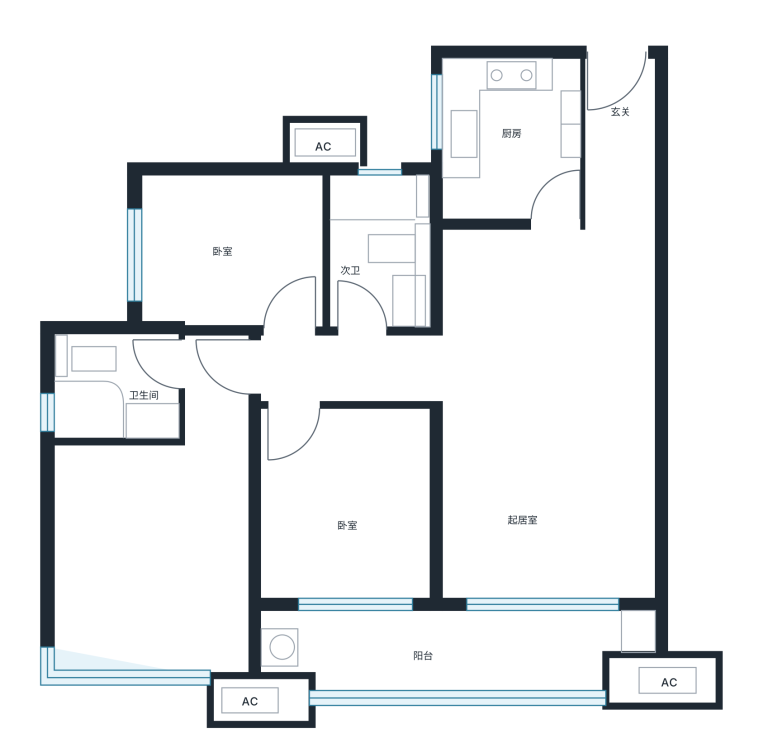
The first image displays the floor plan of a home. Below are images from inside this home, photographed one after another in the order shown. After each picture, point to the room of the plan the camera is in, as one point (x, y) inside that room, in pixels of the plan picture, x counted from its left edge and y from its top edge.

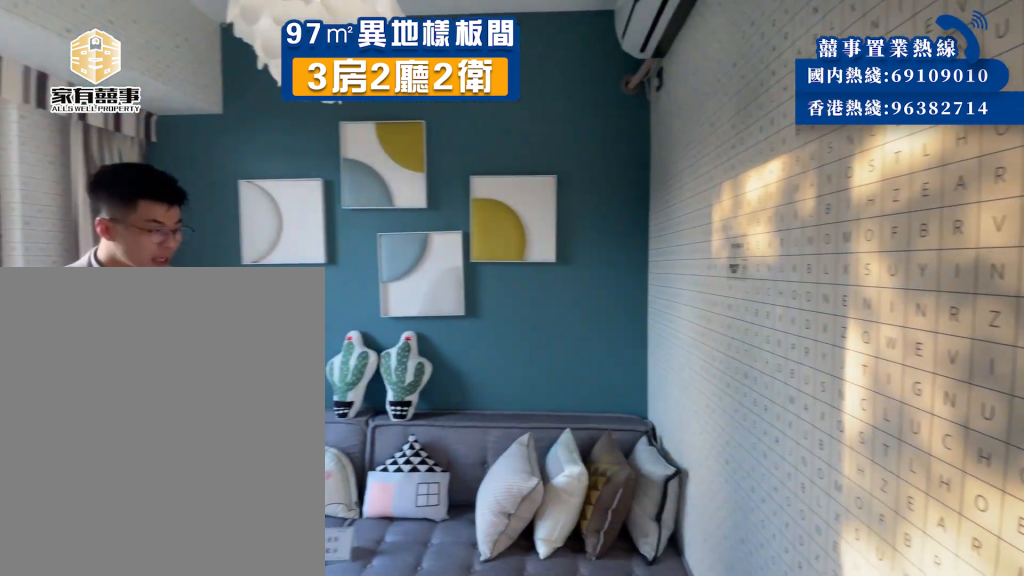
(274, 269)
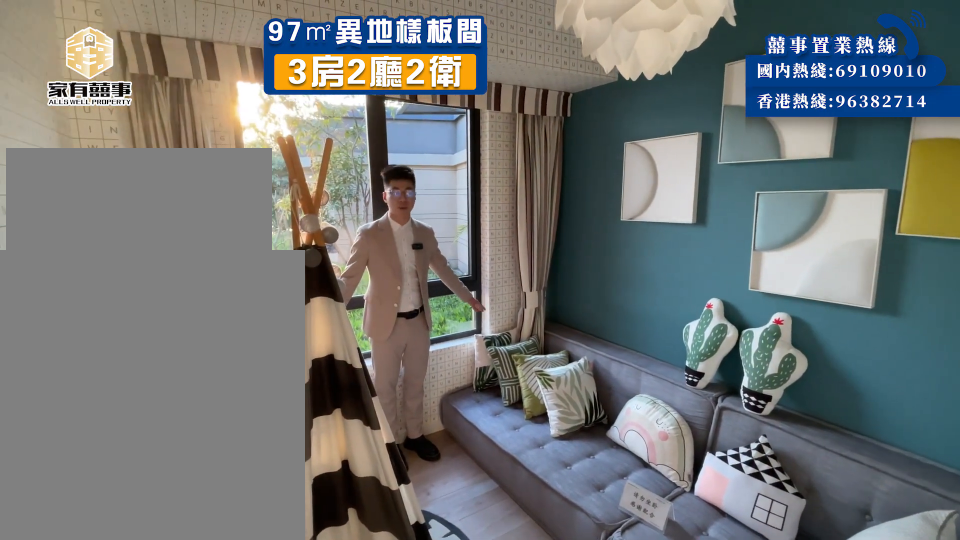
(274, 269)
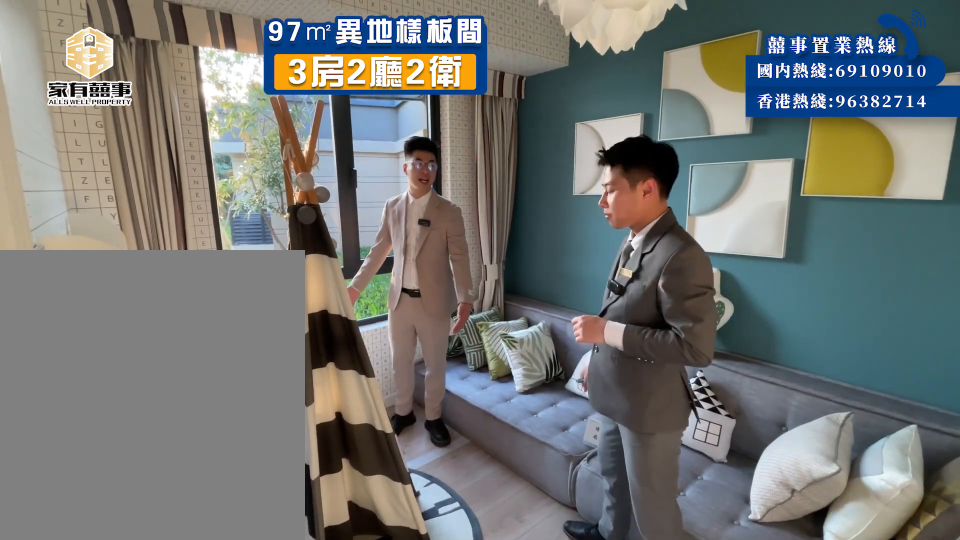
(274, 270)
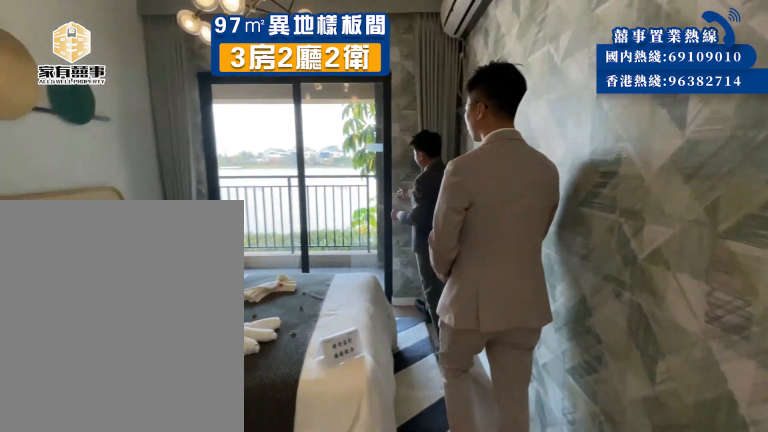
(296, 547)
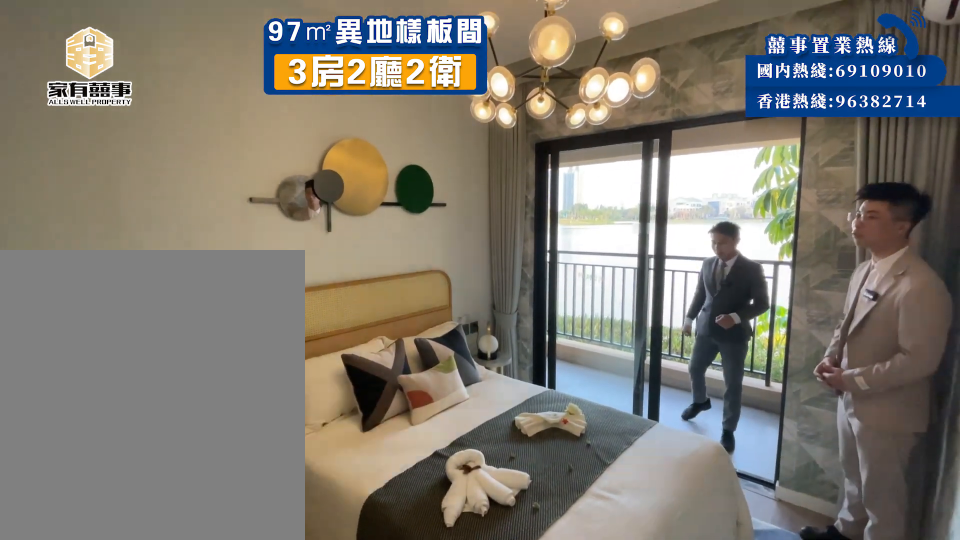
(302, 568)
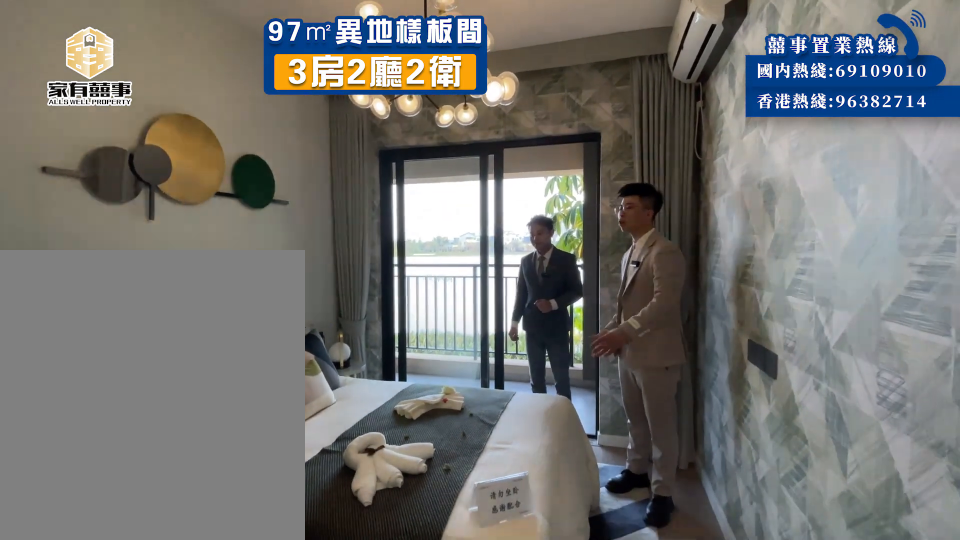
(285, 568)
